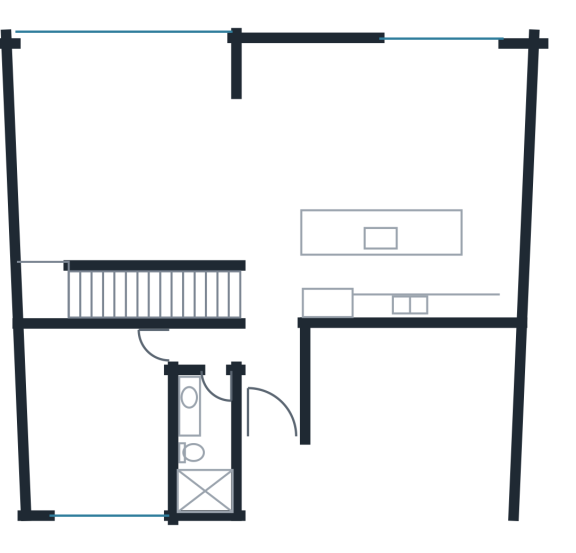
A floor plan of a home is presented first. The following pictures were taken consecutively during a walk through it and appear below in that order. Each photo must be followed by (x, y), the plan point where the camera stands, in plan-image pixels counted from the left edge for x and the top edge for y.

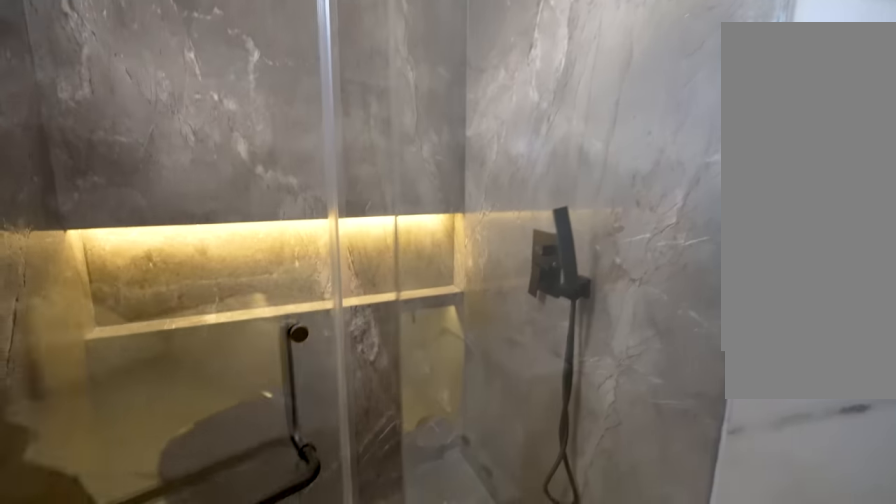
(209, 427)
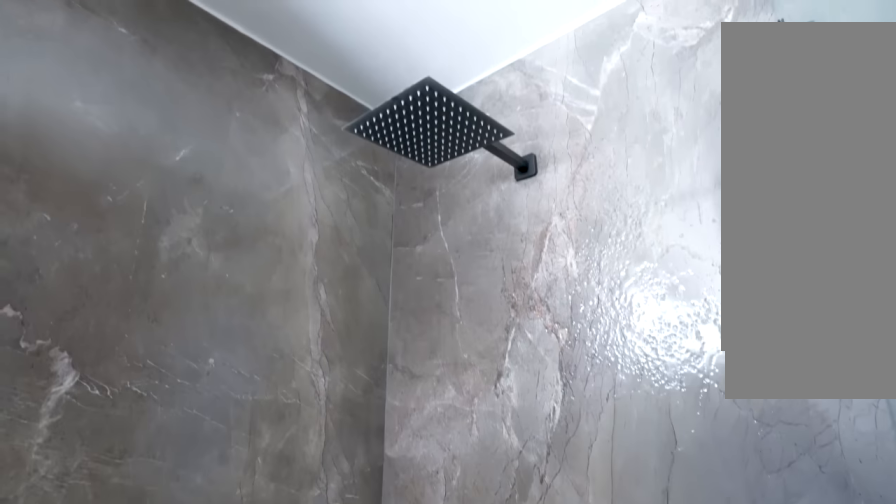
(203, 473)
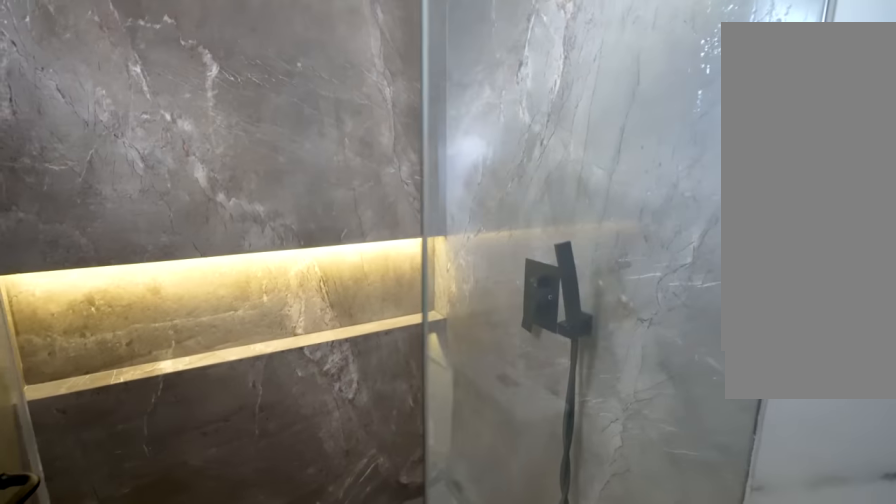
(210, 468)
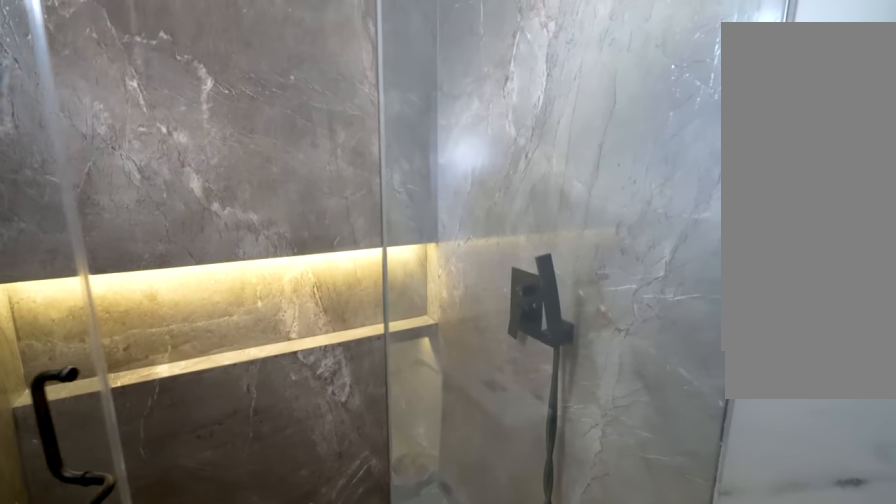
(211, 469)
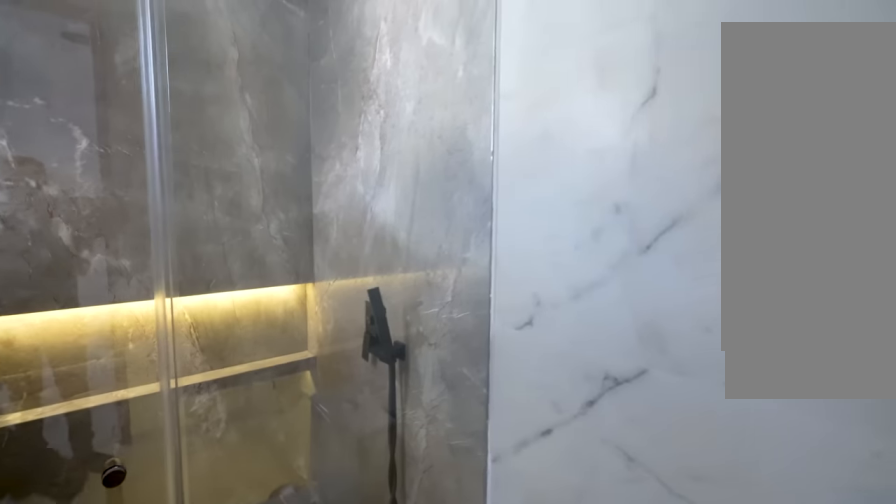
(216, 459)
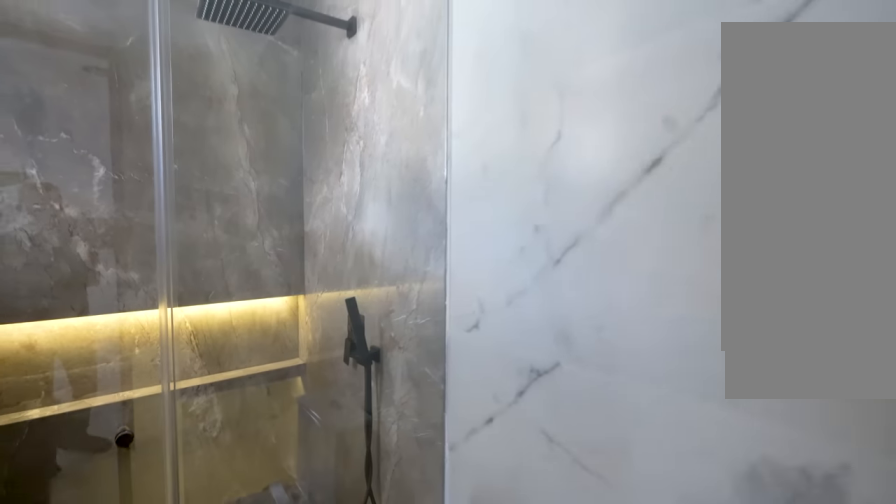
(216, 459)
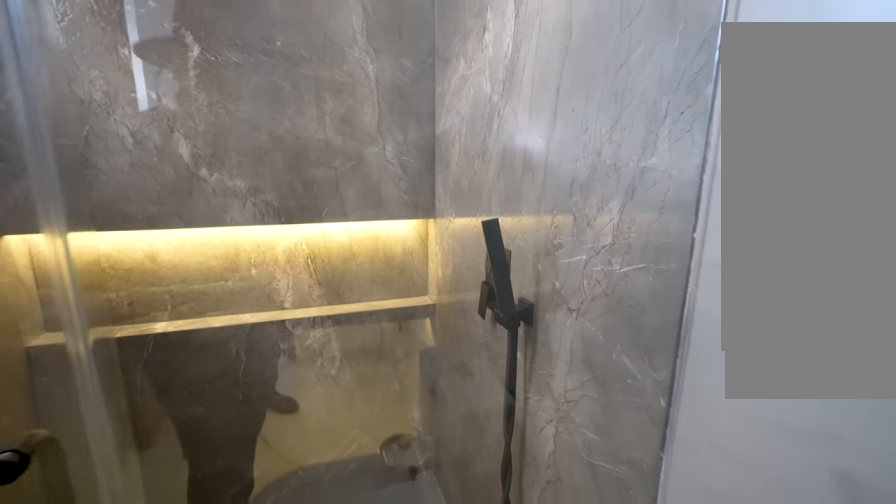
(214, 443)
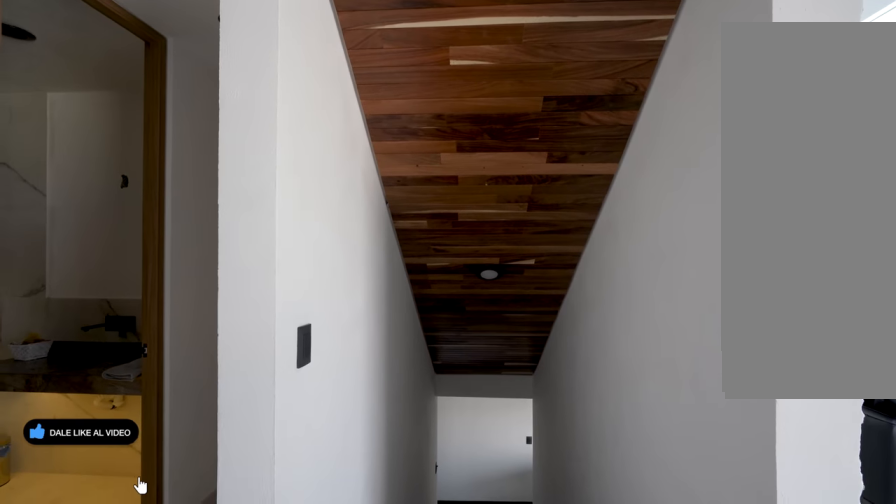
(248, 301)
